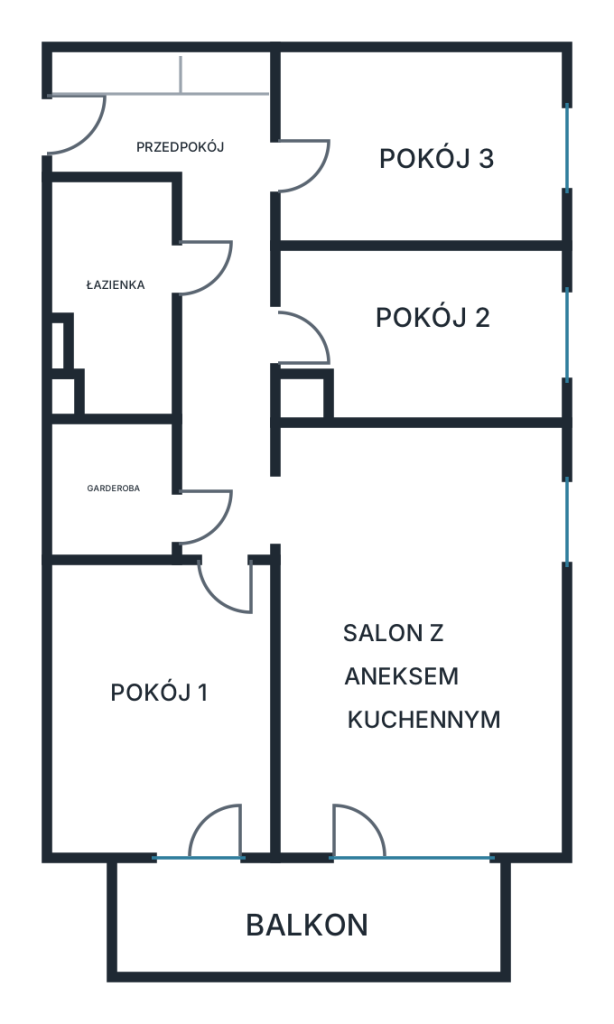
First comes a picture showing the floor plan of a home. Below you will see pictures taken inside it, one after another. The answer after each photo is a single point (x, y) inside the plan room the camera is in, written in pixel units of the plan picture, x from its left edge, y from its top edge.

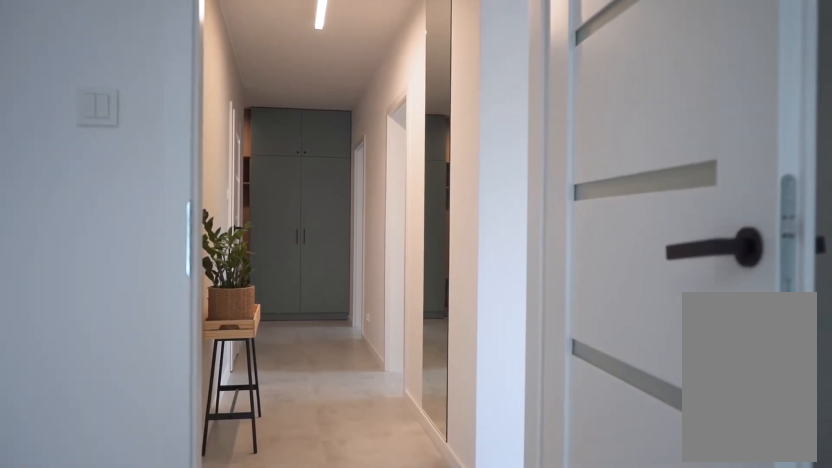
(202, 250)
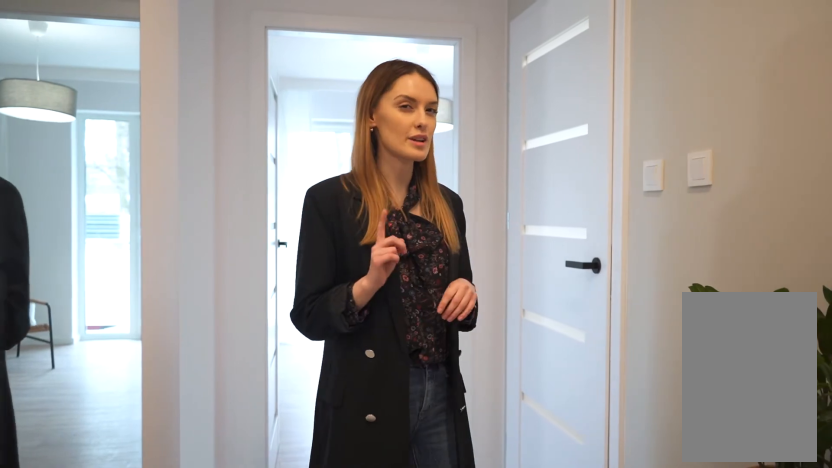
(203, 250)
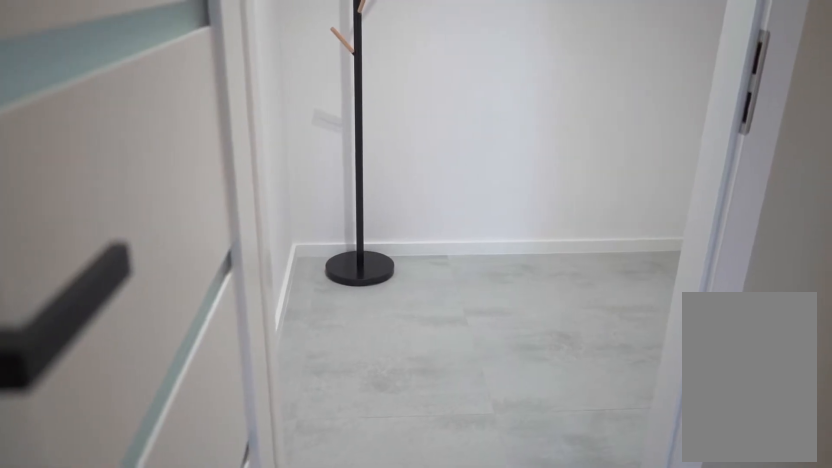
(115, 489)
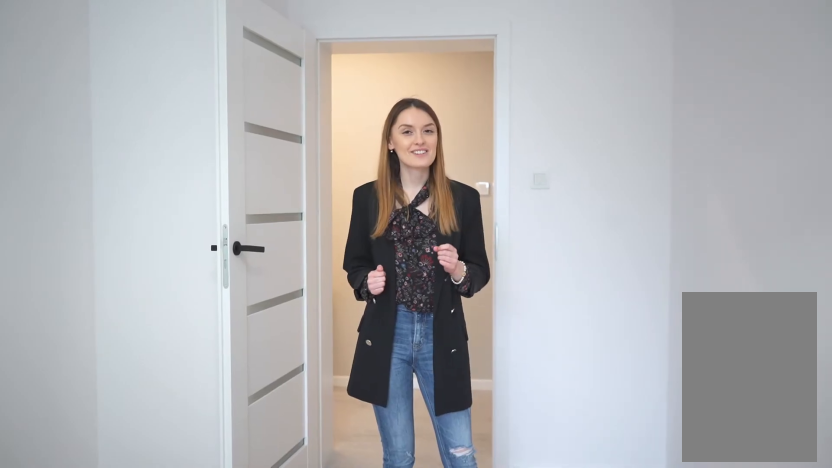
(427, 330)
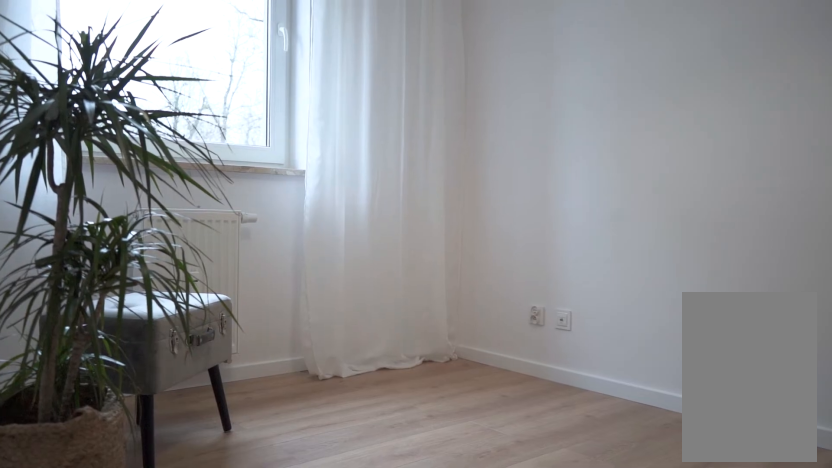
(426, 149)
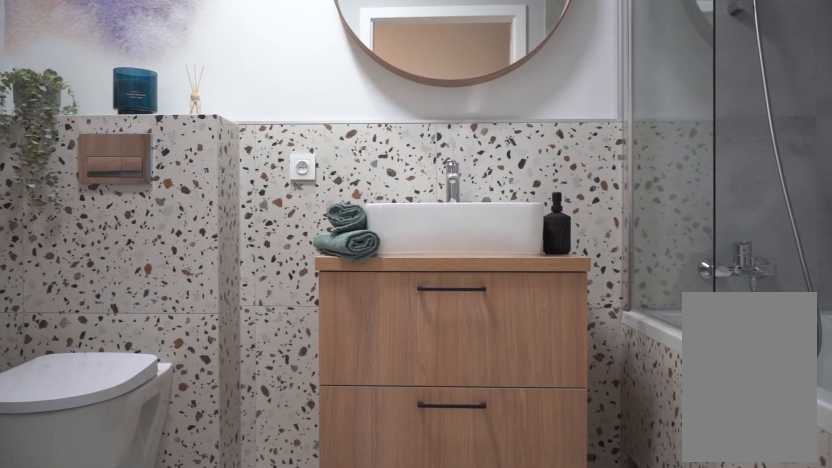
(115, 294)
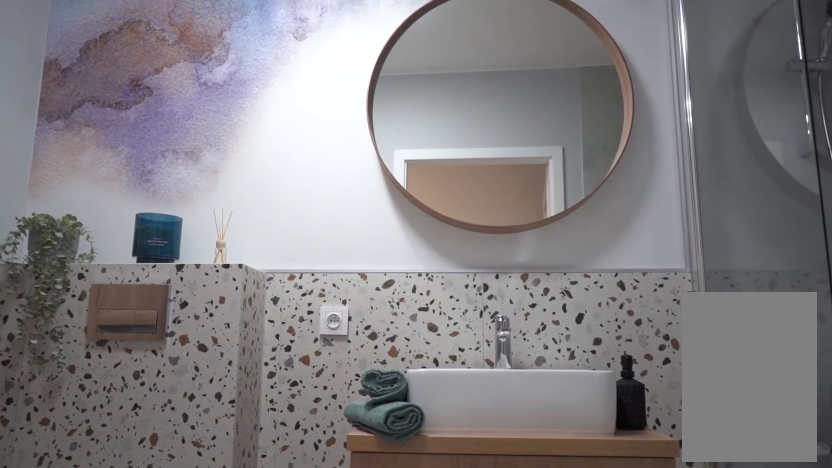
(116, 294)
